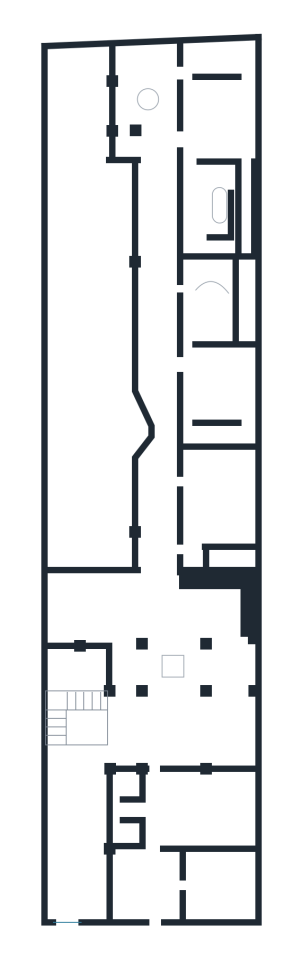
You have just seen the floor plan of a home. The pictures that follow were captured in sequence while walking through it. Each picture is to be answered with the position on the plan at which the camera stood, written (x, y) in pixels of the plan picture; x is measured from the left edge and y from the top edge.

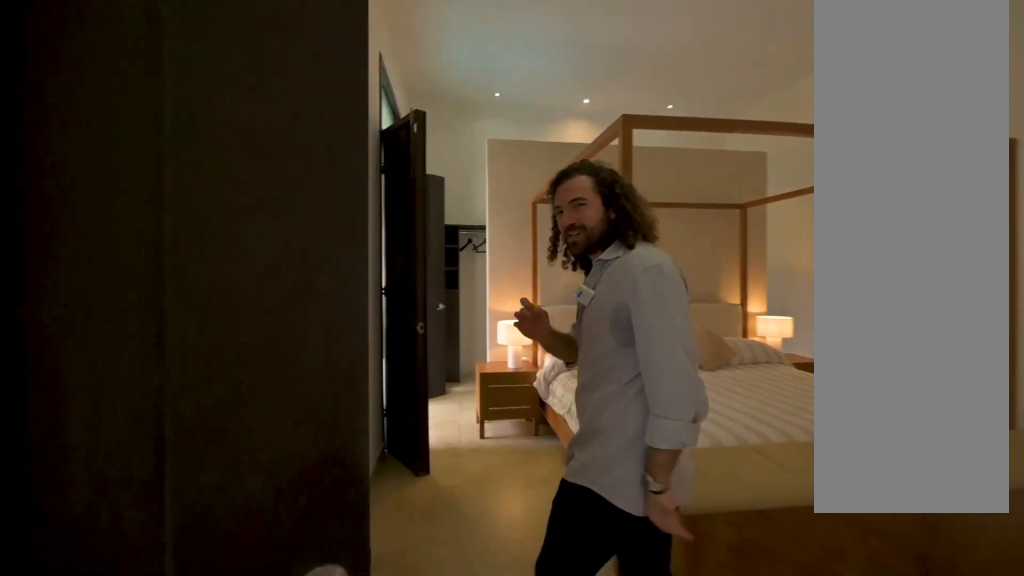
(193, 123)
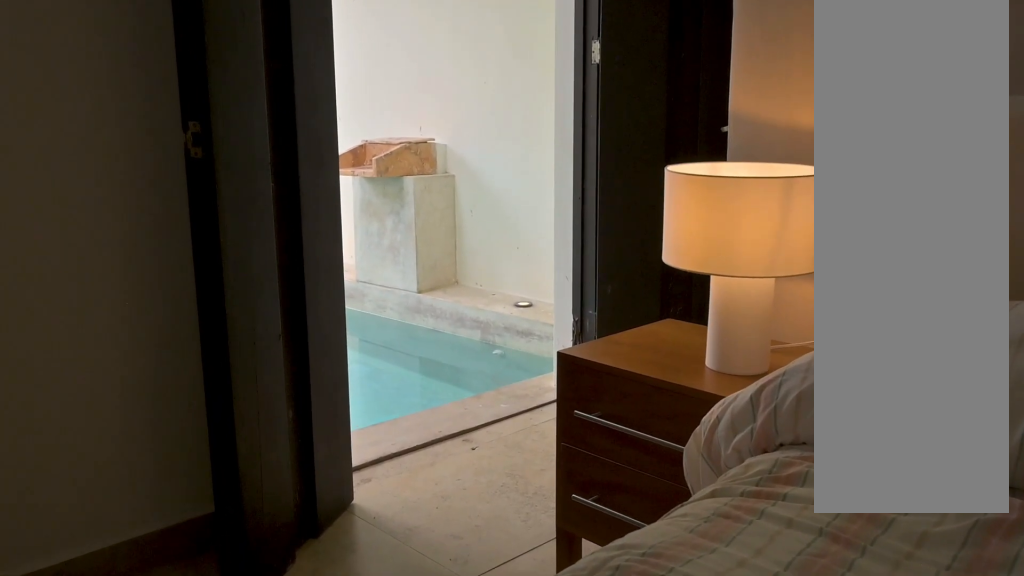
(195, 66)
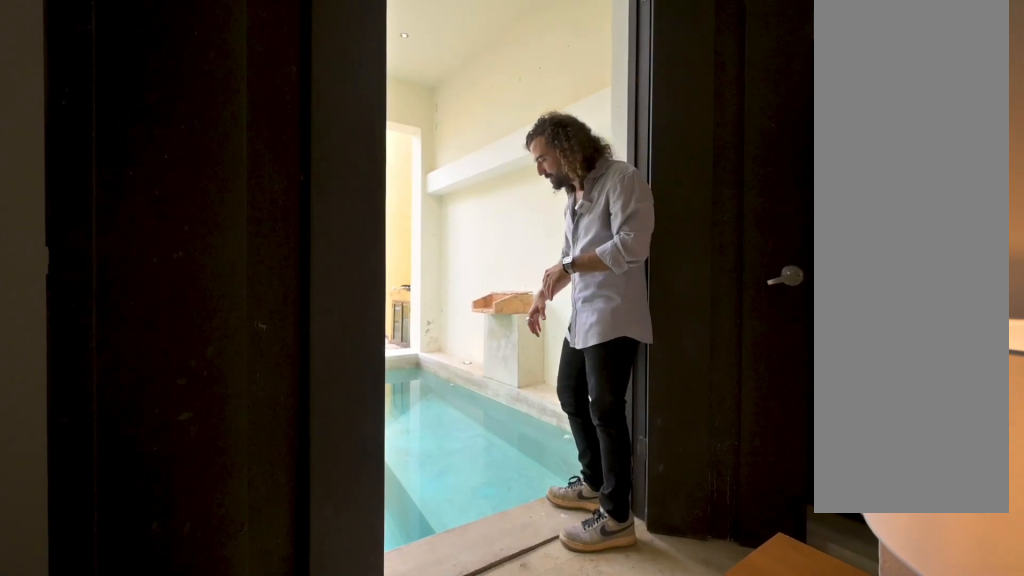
(195, 66)
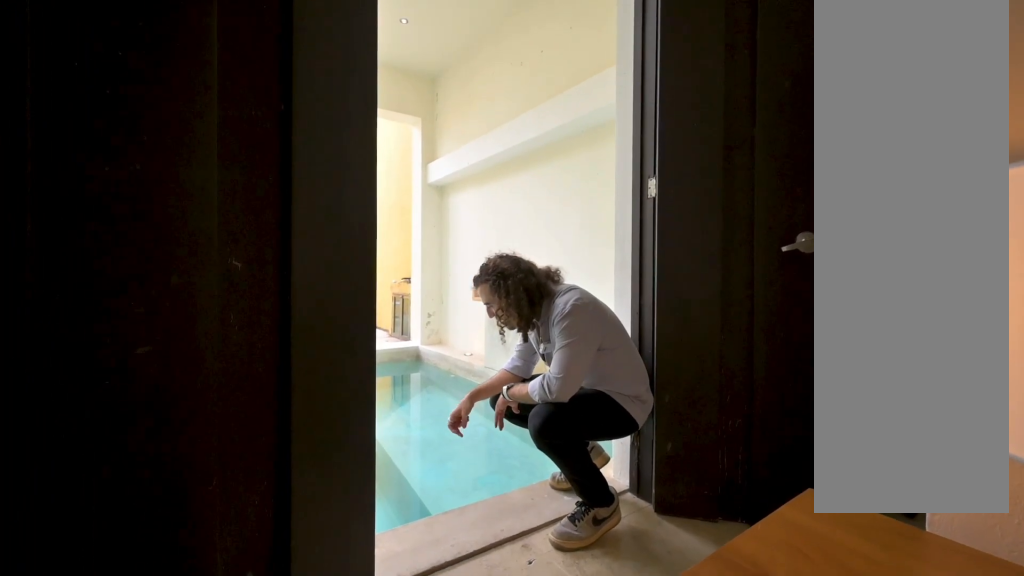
(195, 66)
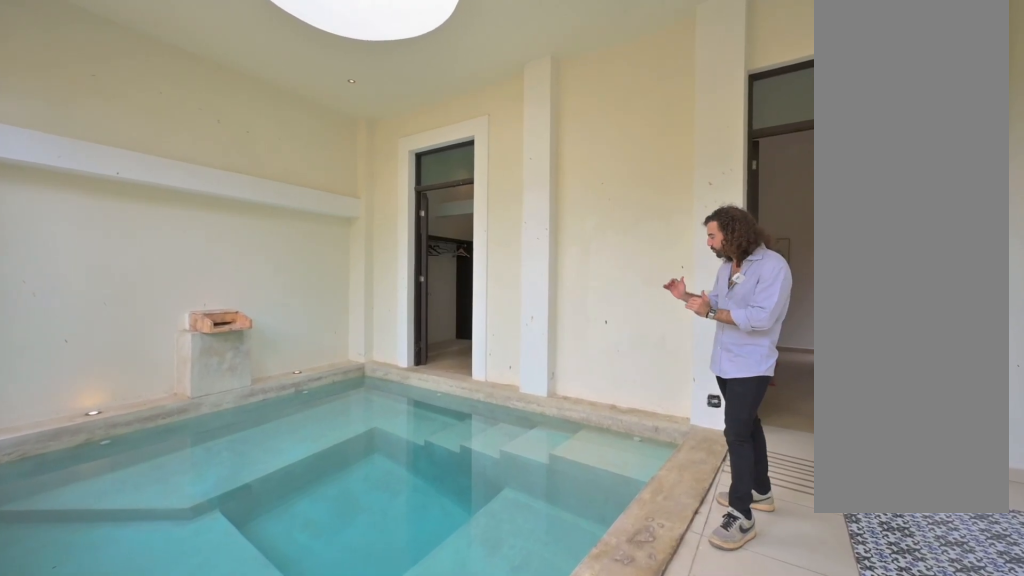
(167, 138)
